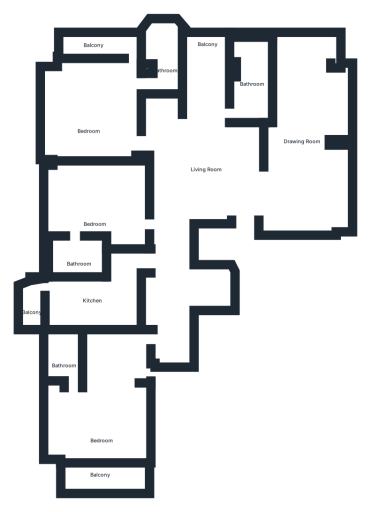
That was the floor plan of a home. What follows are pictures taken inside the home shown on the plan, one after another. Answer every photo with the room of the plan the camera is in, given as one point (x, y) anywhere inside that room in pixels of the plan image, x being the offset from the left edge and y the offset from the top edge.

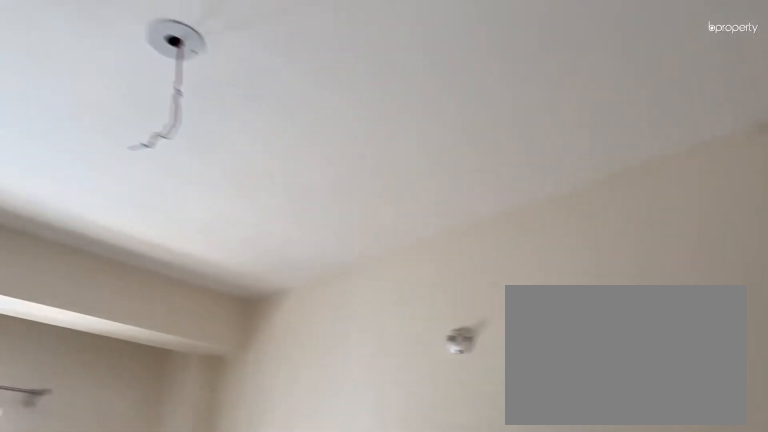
(94, 209)
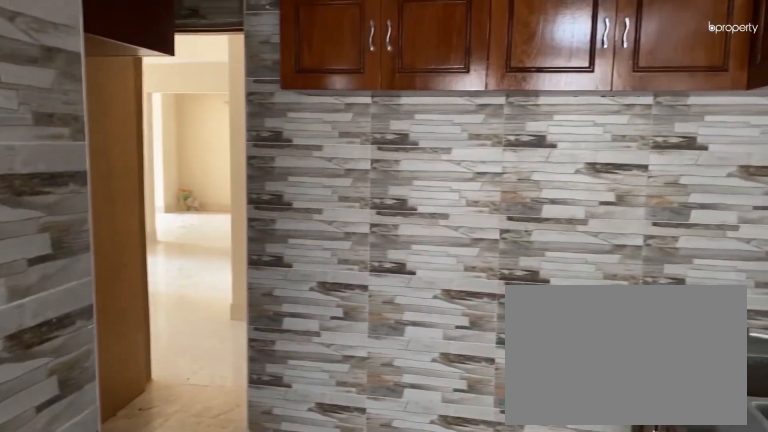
(89, 308)
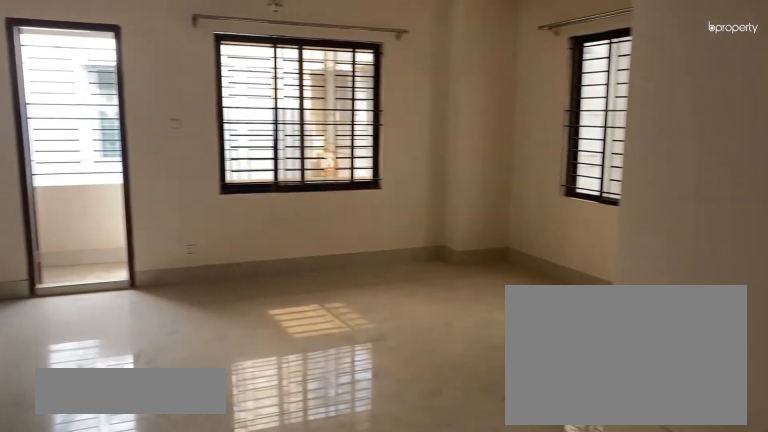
(102, 415)
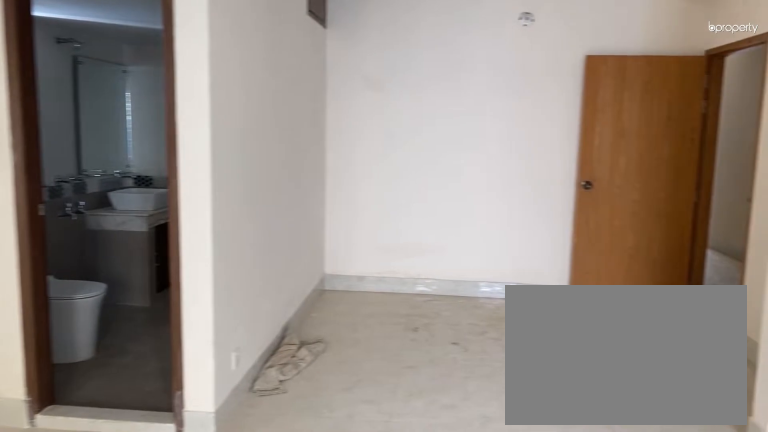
(102, 415)
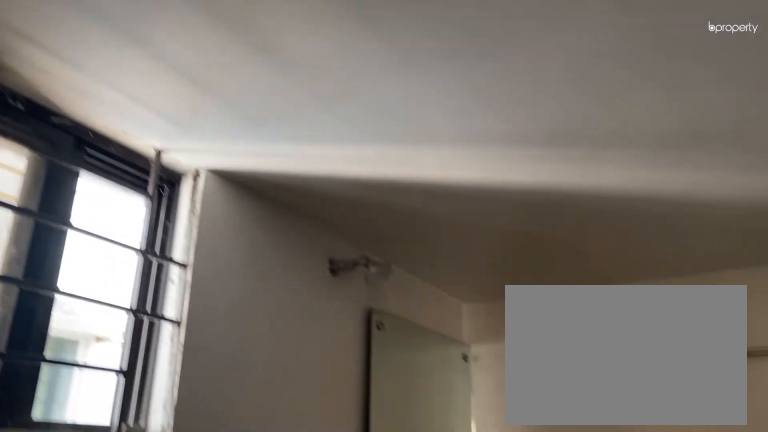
(66, 358)
